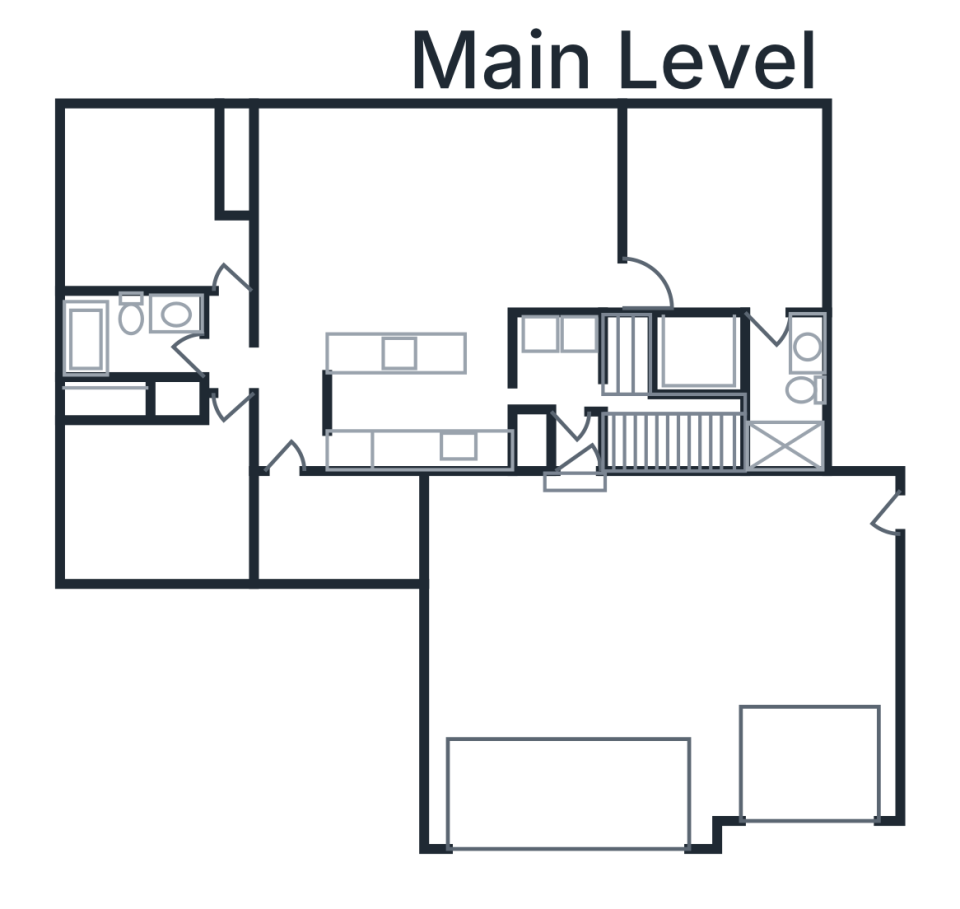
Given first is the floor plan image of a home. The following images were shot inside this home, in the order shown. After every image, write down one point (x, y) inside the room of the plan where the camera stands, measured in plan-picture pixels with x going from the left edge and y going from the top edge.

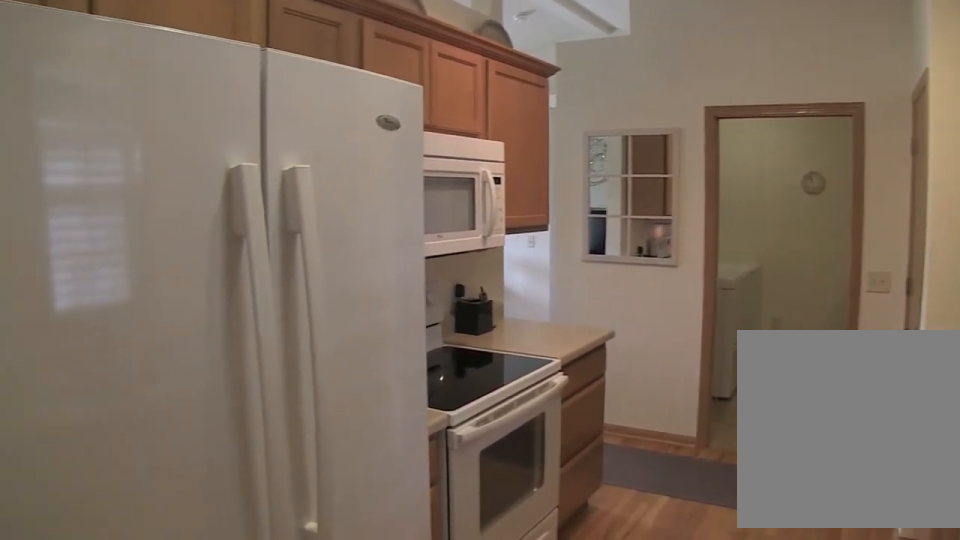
(419, 405)
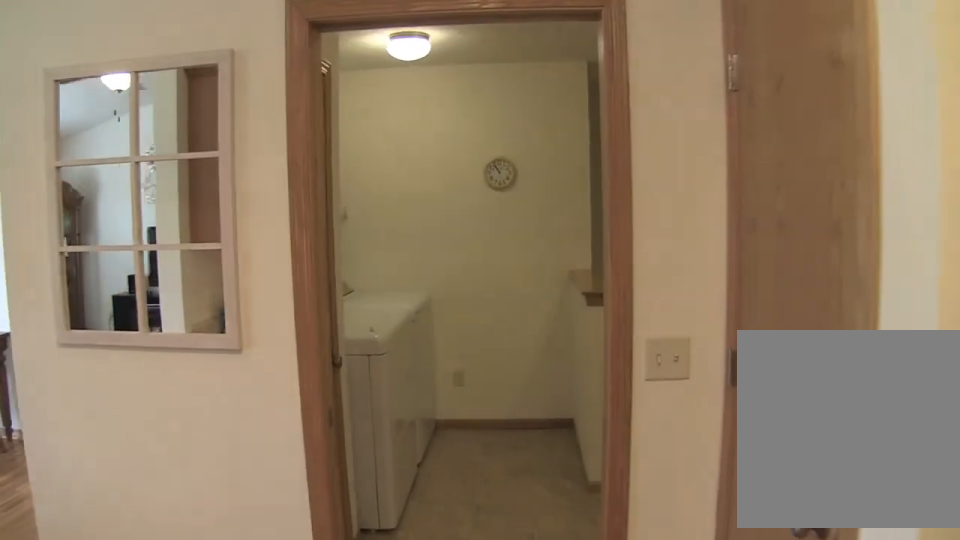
(419, 405)
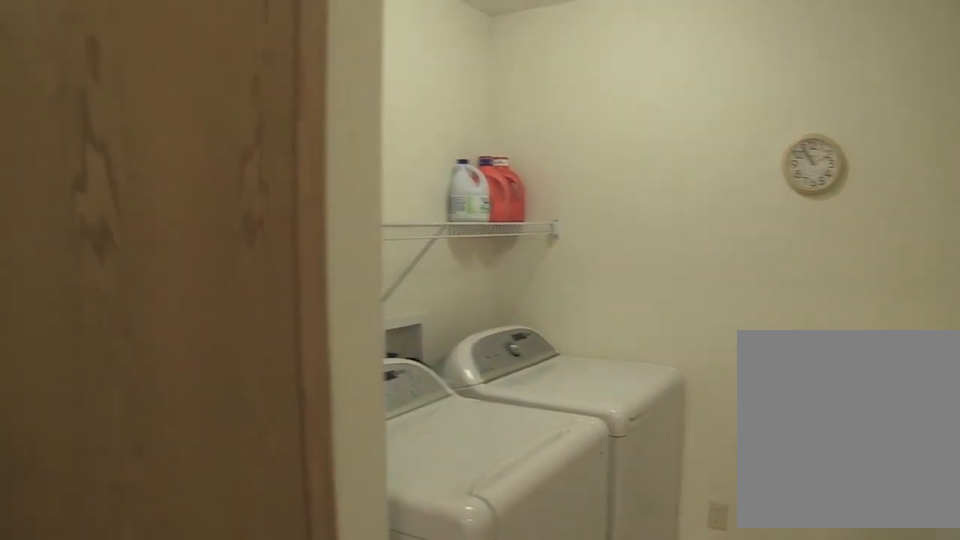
(562, 383)
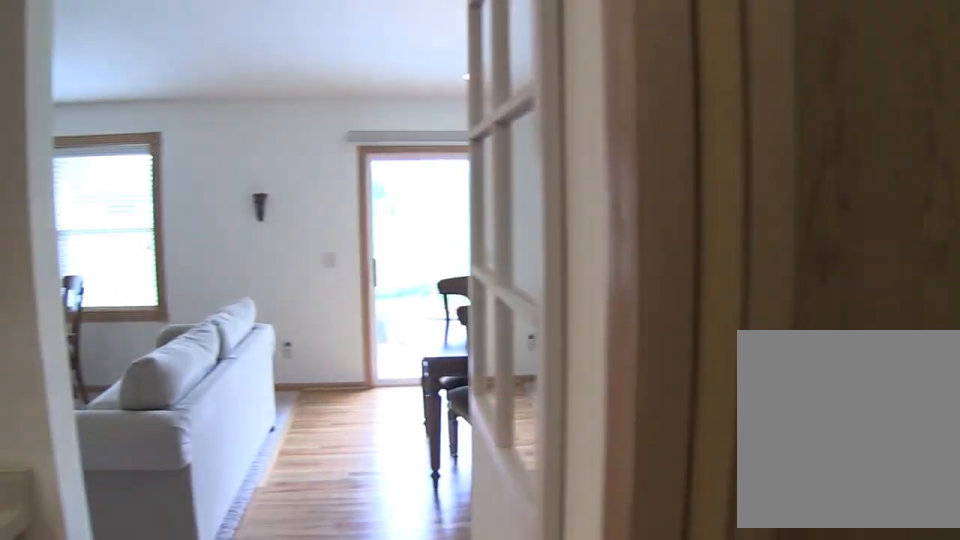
(564, 209)
